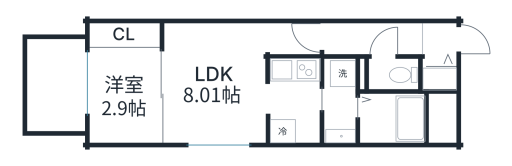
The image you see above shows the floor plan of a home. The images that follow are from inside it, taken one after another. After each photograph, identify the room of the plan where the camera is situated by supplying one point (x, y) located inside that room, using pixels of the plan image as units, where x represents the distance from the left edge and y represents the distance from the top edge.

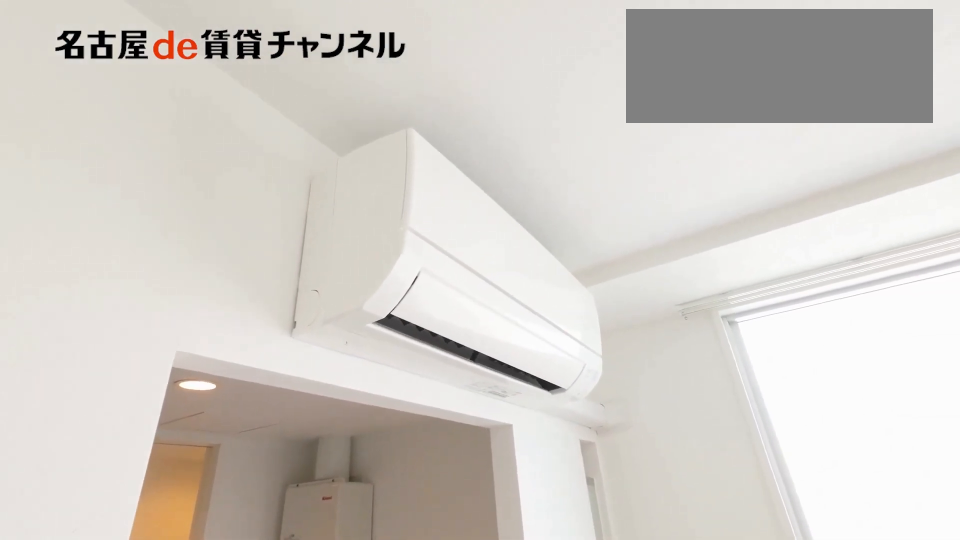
(222, 76)
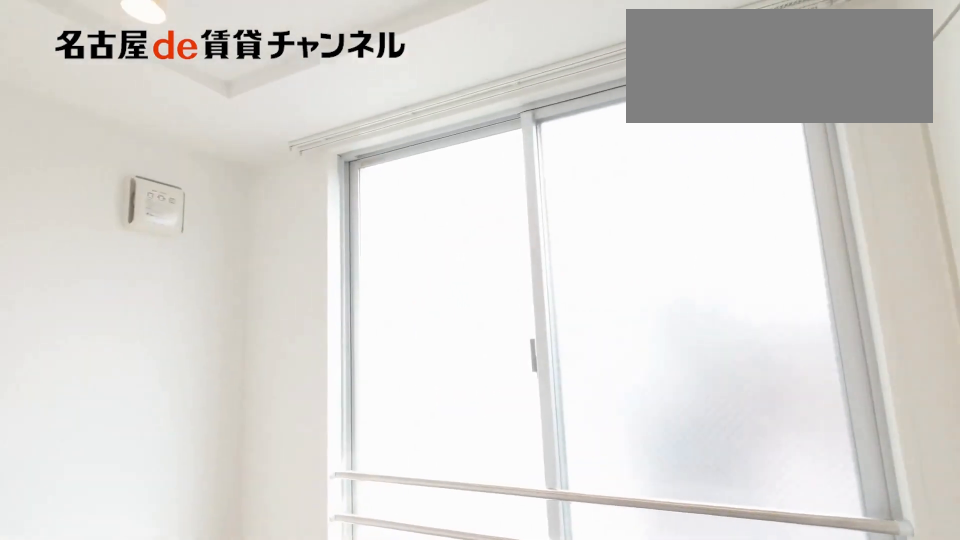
(123, 96)
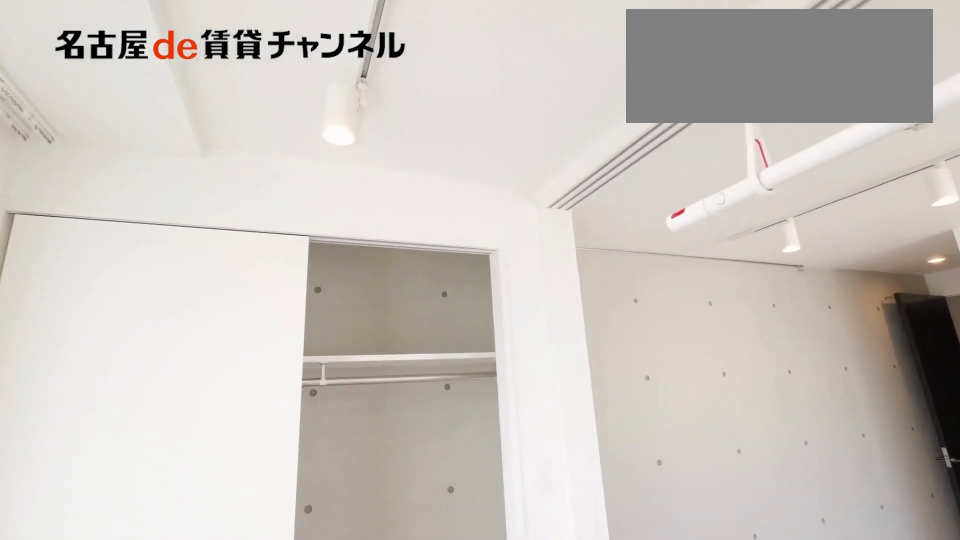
(123, 96)
